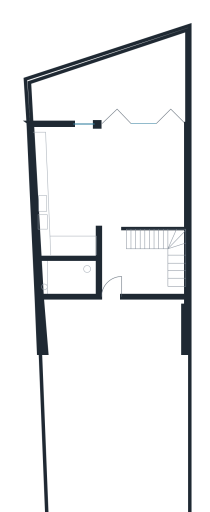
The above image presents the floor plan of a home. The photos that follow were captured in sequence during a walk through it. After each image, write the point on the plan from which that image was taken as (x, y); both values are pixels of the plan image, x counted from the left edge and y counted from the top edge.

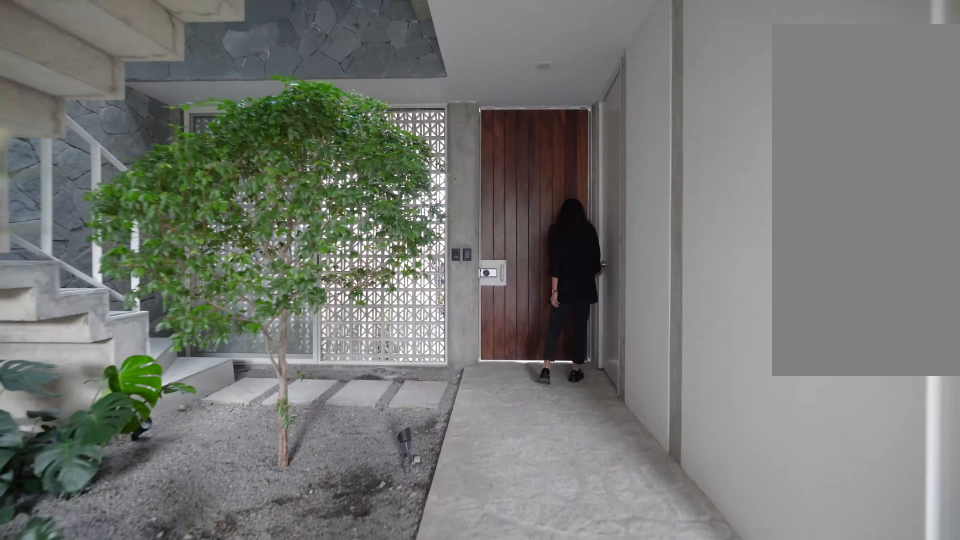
(112, 197)
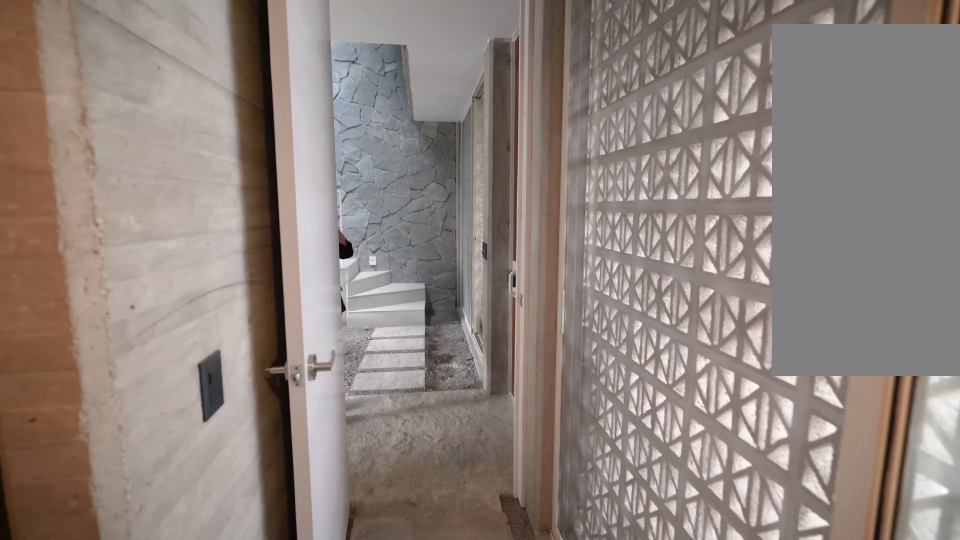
(50, 273)
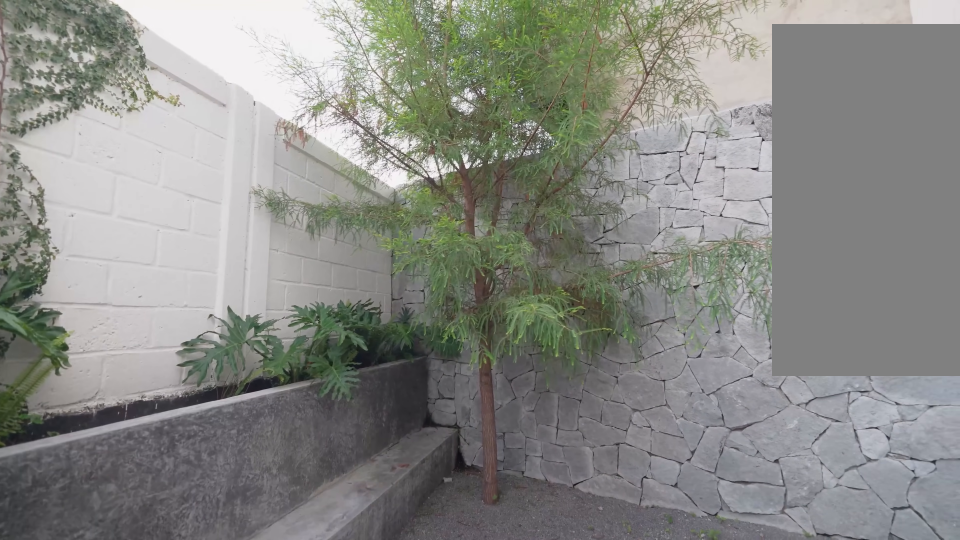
(108, 83)
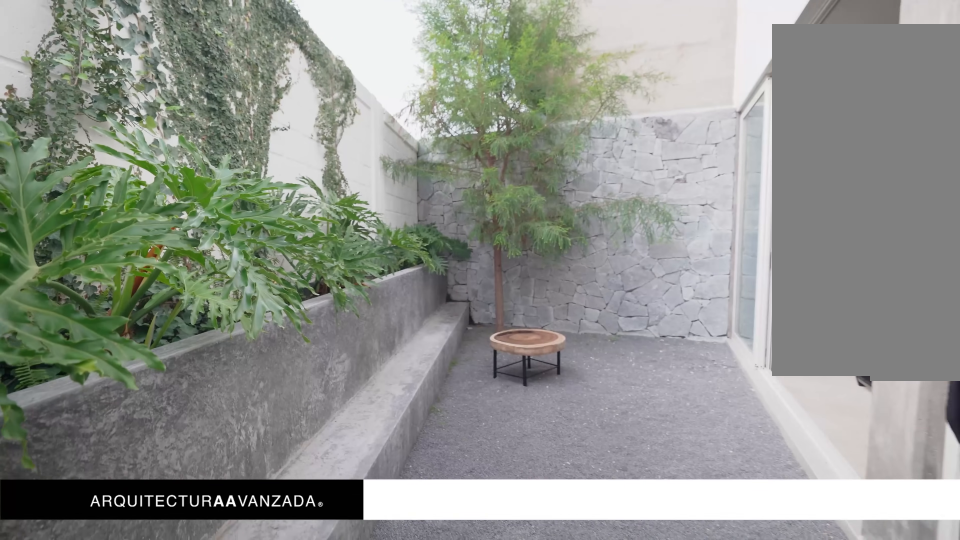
(71, 92)
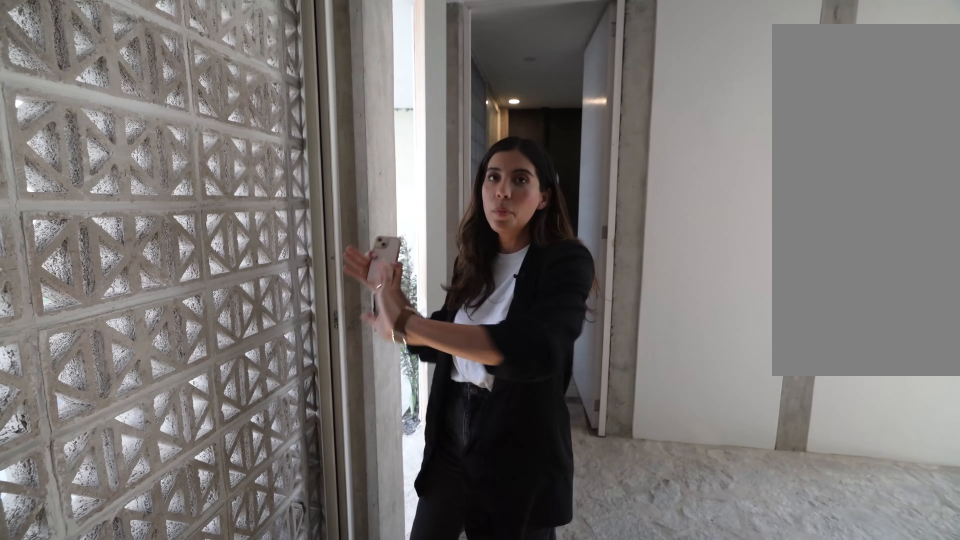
(150, 288)
